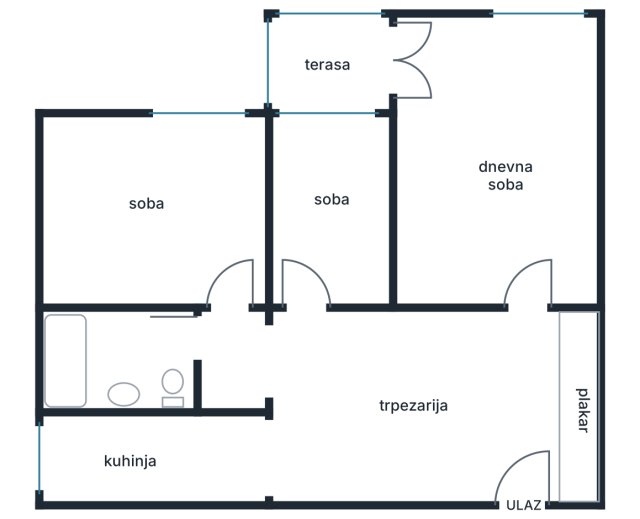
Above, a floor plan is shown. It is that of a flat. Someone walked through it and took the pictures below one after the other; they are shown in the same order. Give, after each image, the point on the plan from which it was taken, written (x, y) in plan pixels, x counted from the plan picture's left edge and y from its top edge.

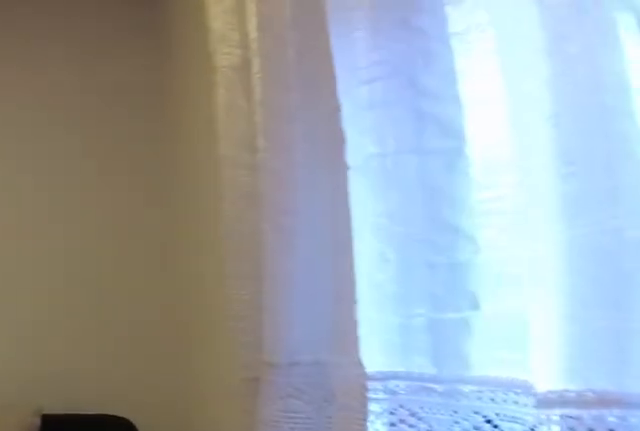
(232, 135)
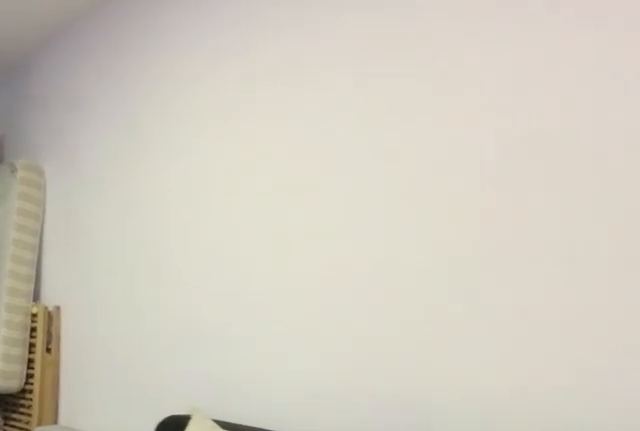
(160, 140)
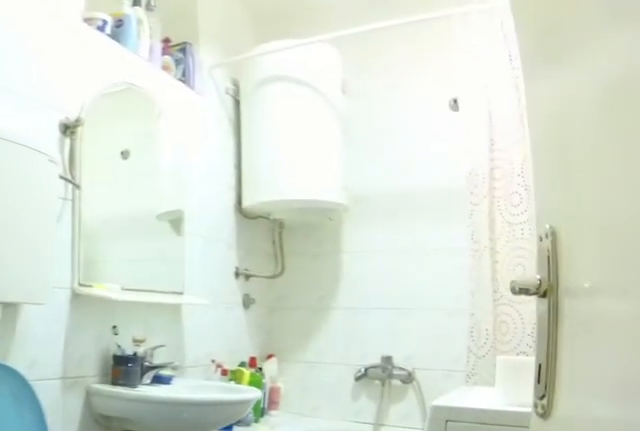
(229, 313)
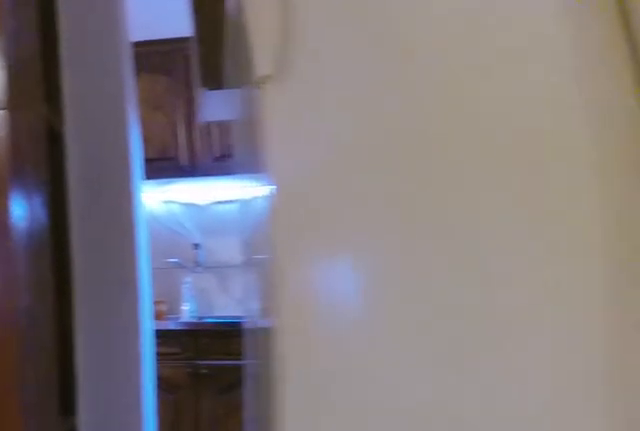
(213, 328)
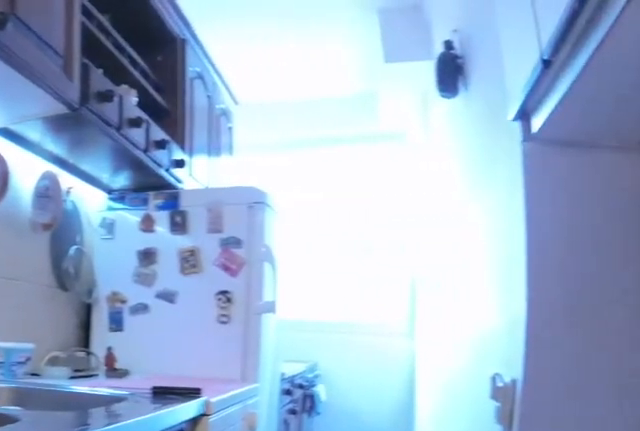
(300, 442)
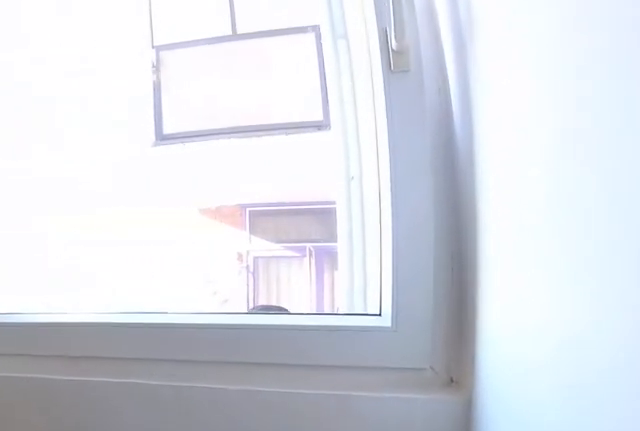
(110, 454)
